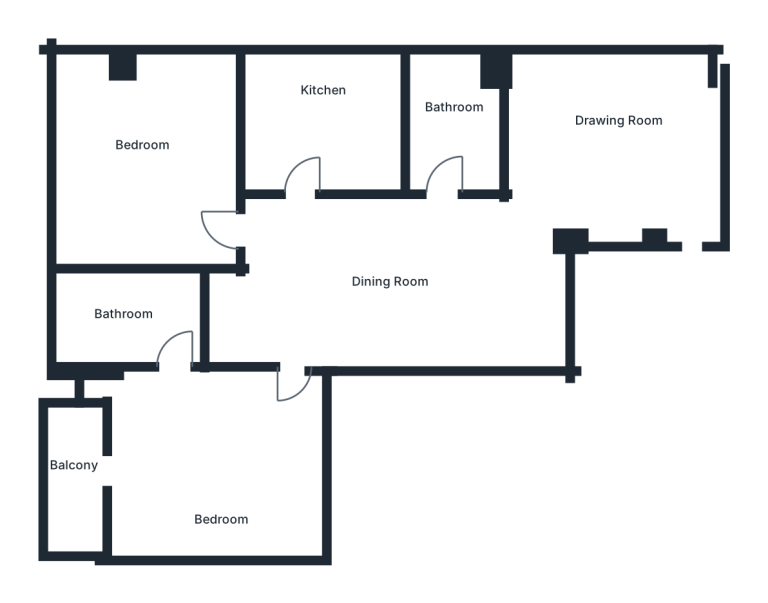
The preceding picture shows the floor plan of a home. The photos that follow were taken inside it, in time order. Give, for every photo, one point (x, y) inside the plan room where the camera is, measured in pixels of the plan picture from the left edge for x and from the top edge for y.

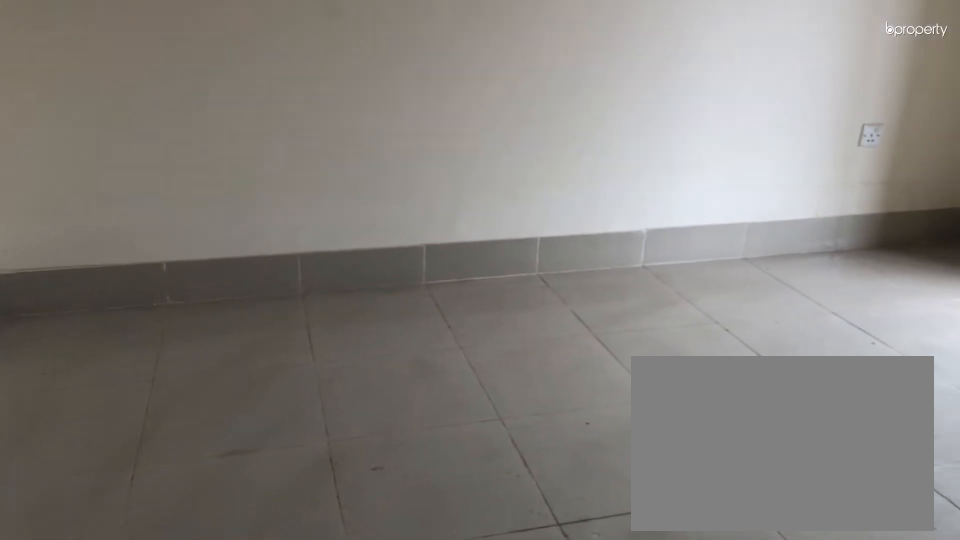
(218, 467)
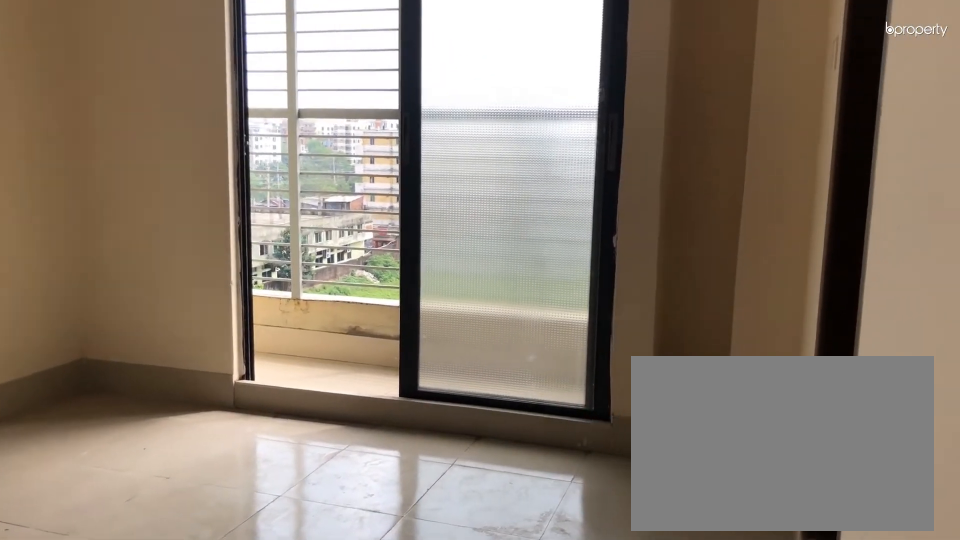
(218, 467)
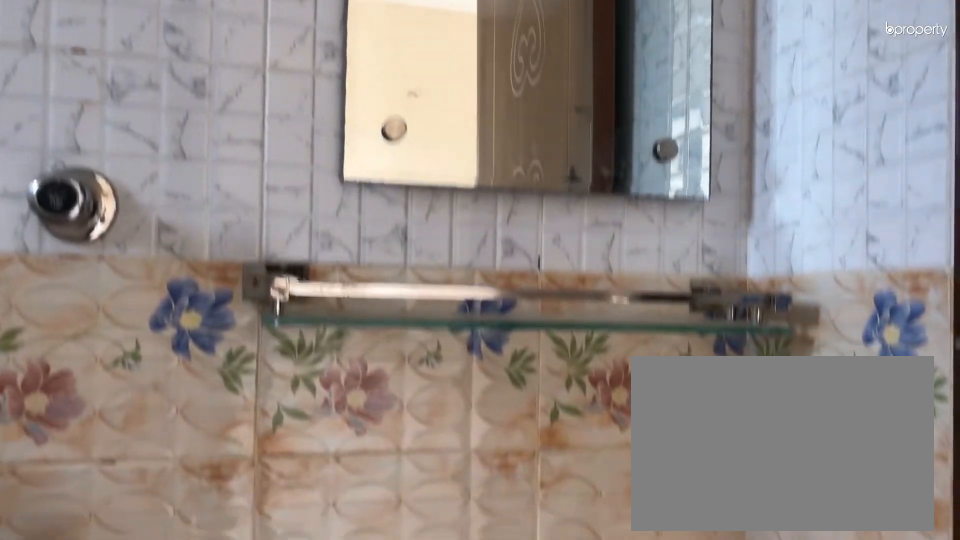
(106, 301)
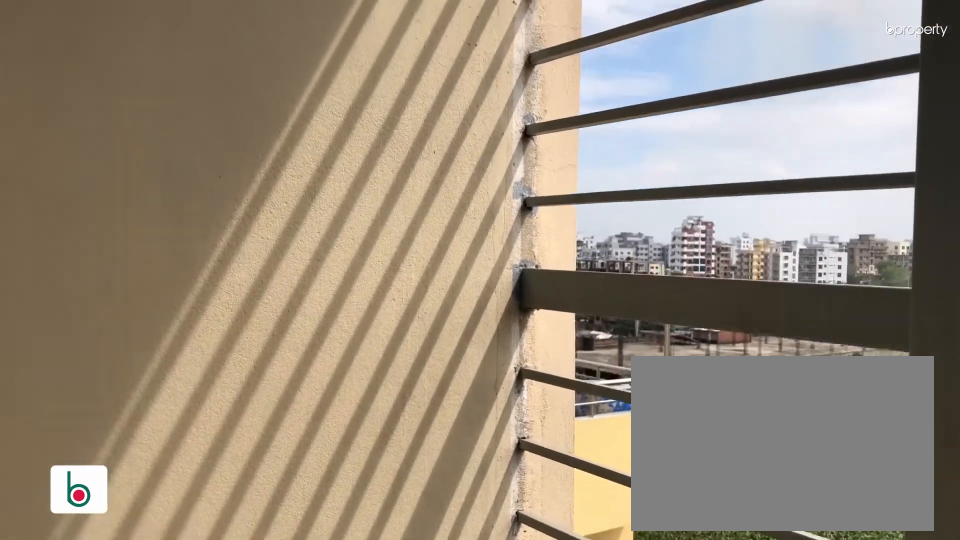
(83, 471)
